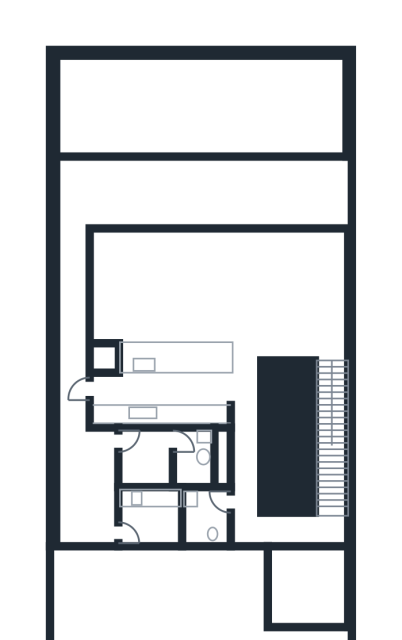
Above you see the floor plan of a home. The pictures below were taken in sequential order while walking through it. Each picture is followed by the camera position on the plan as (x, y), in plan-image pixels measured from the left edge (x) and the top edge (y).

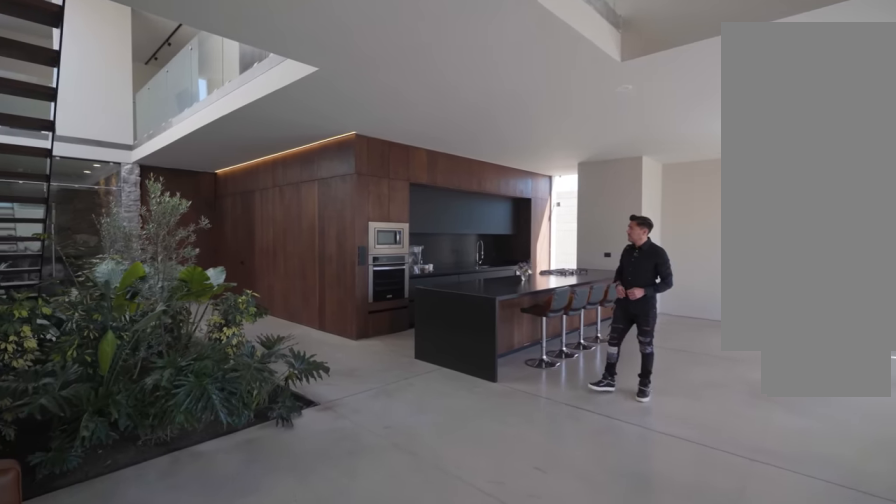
(303, 276)
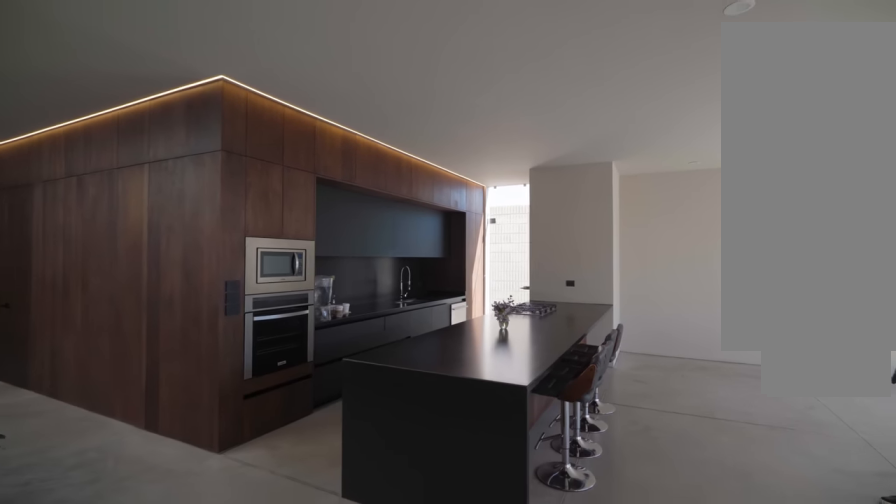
(215, 325)
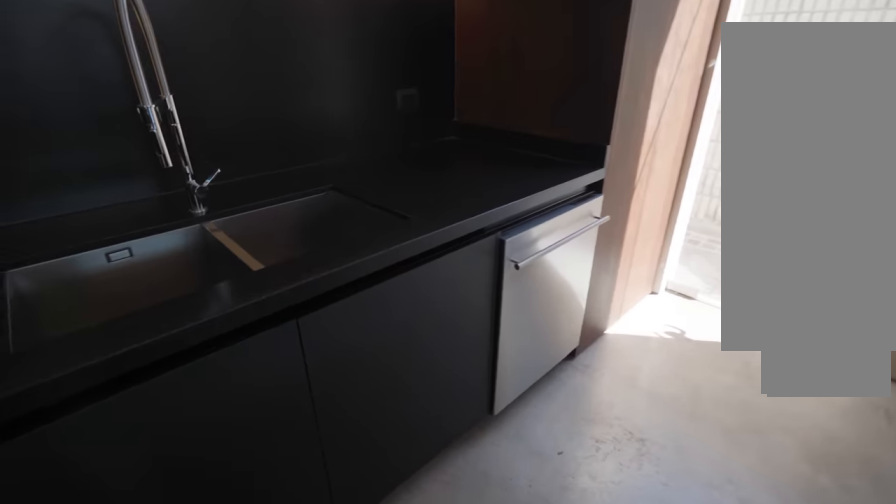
(152, 387)
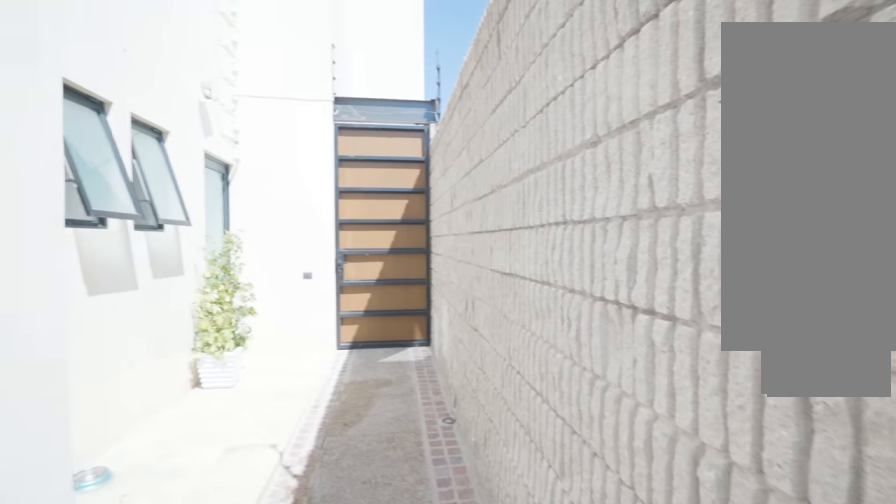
(73, 386)
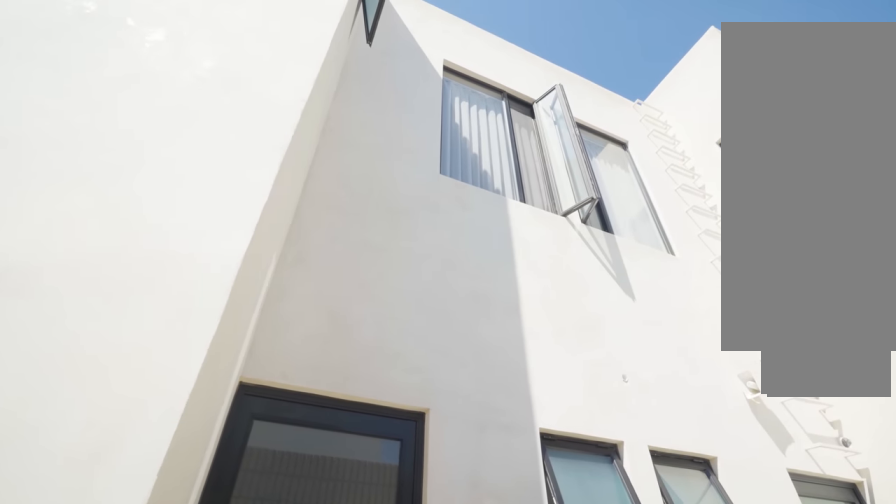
(74, 459)
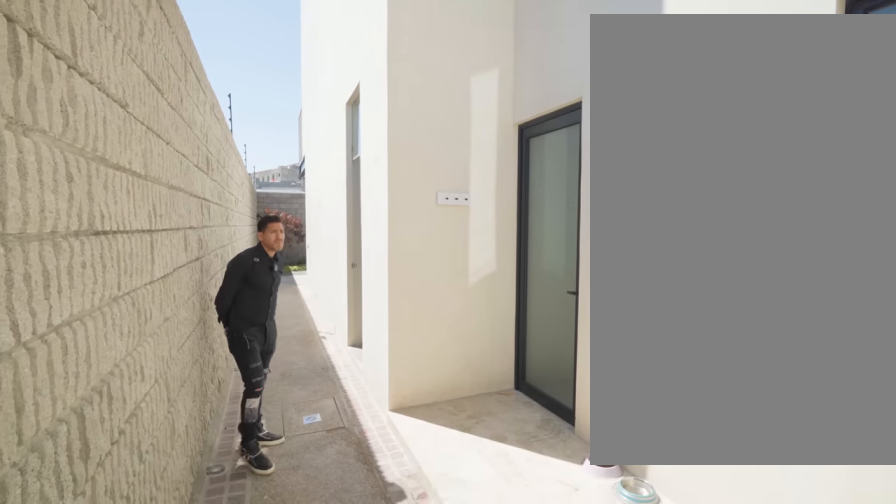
(85, 519)
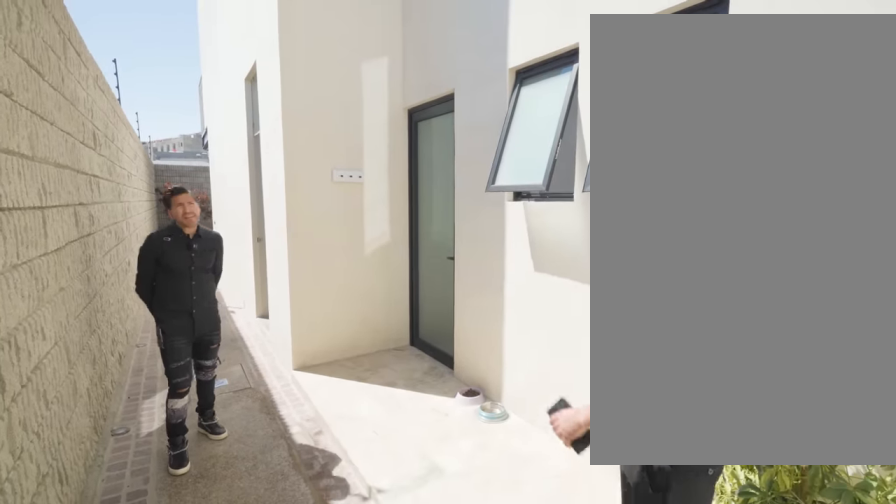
(81, 521)
